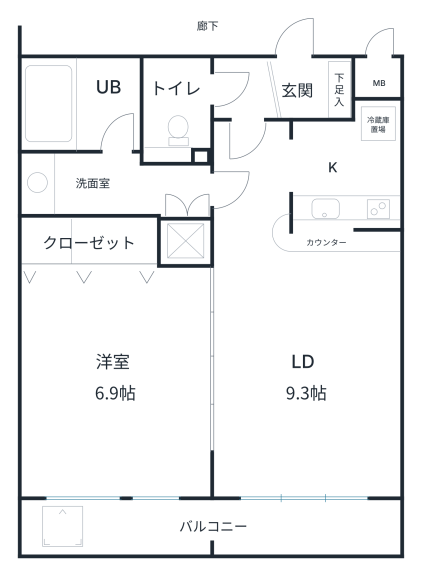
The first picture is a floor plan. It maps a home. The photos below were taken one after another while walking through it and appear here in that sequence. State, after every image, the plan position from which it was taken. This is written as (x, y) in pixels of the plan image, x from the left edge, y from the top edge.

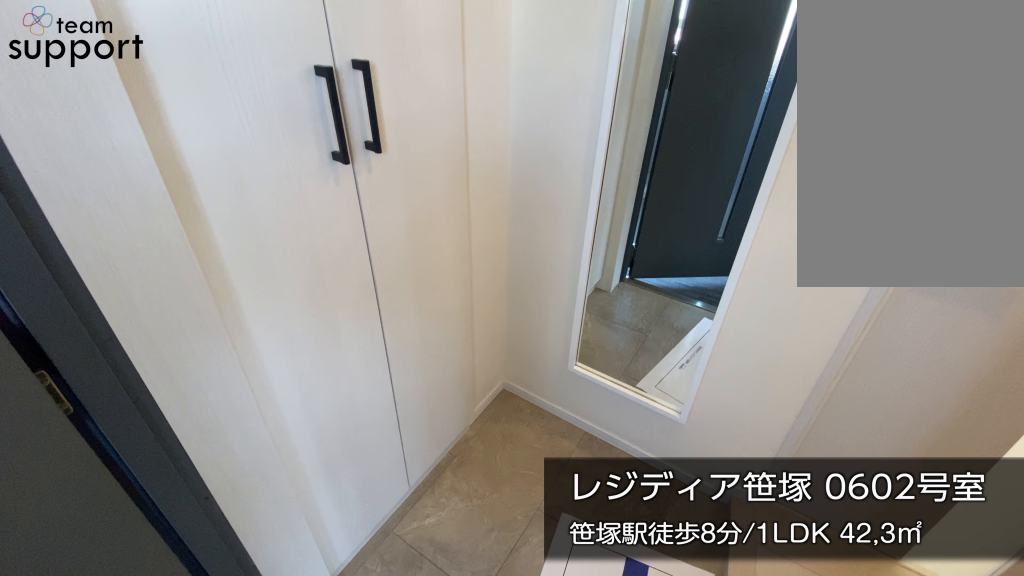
(295, 90)
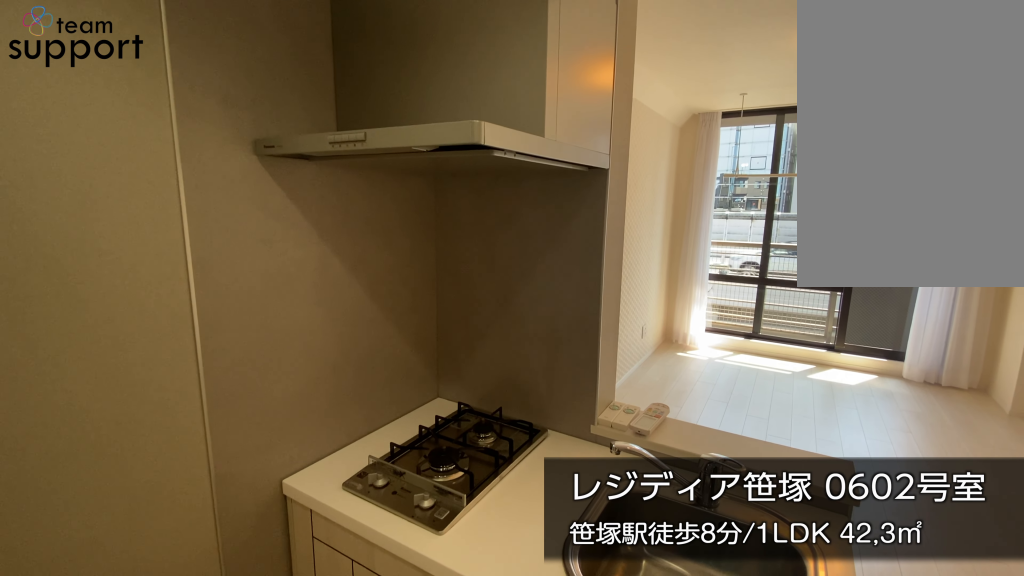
(341, 163)
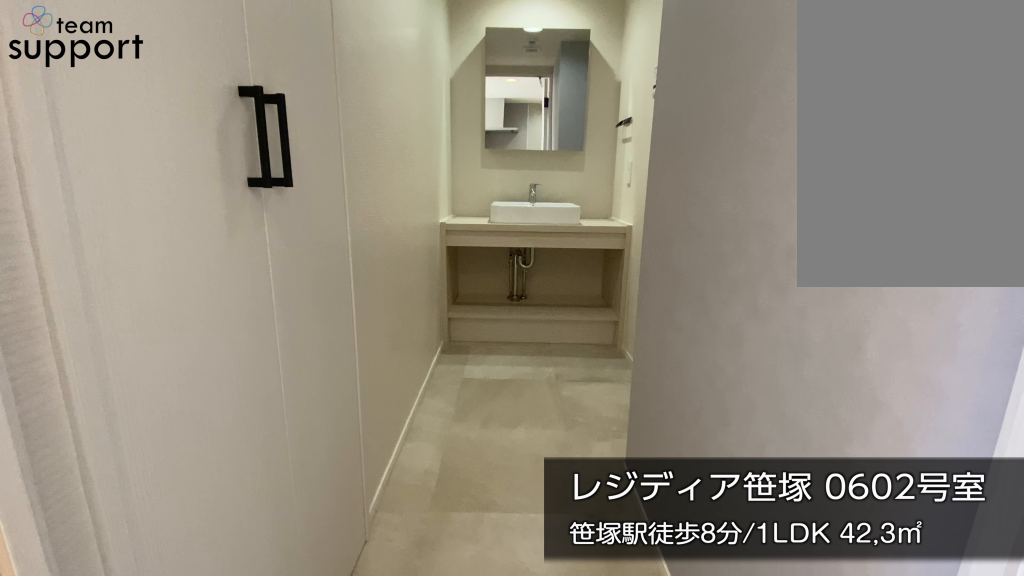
(211, 189)
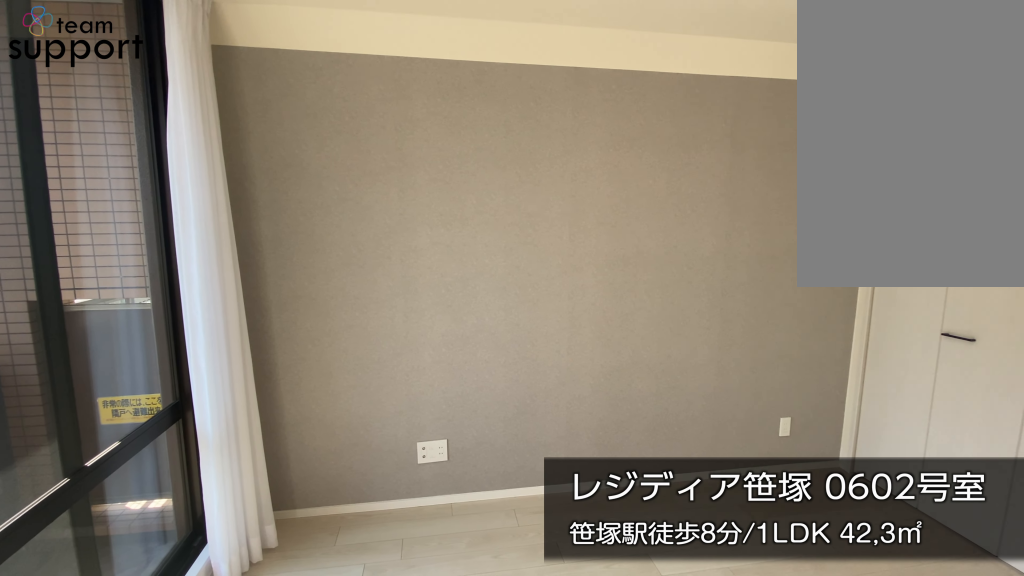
(177, 463)
